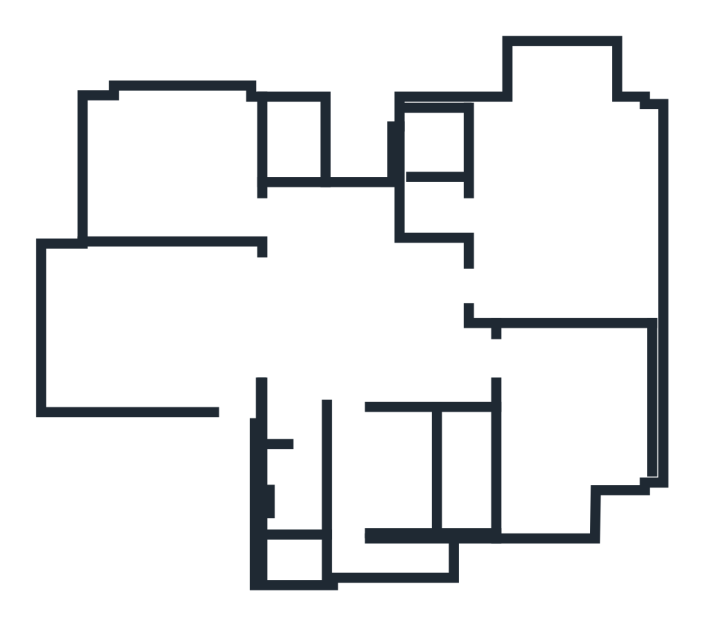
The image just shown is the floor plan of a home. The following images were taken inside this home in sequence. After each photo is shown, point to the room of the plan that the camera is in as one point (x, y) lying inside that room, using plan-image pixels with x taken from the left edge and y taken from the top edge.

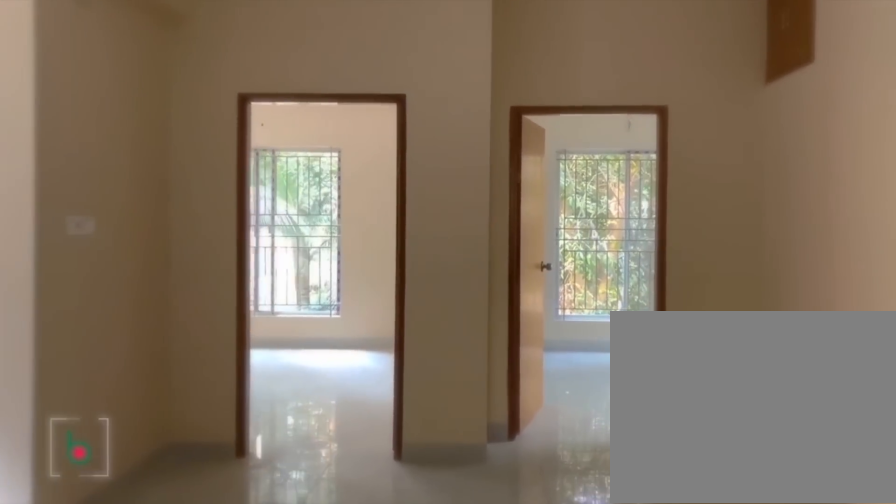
(353, 313)
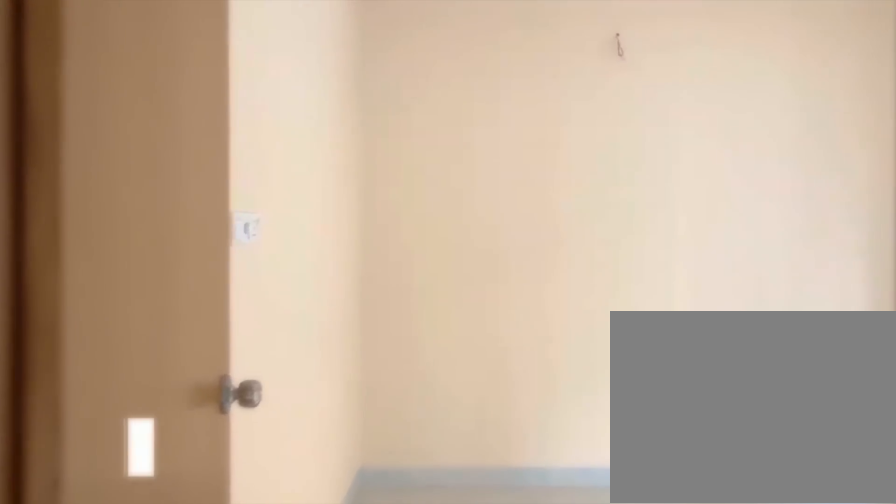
(237, 204)
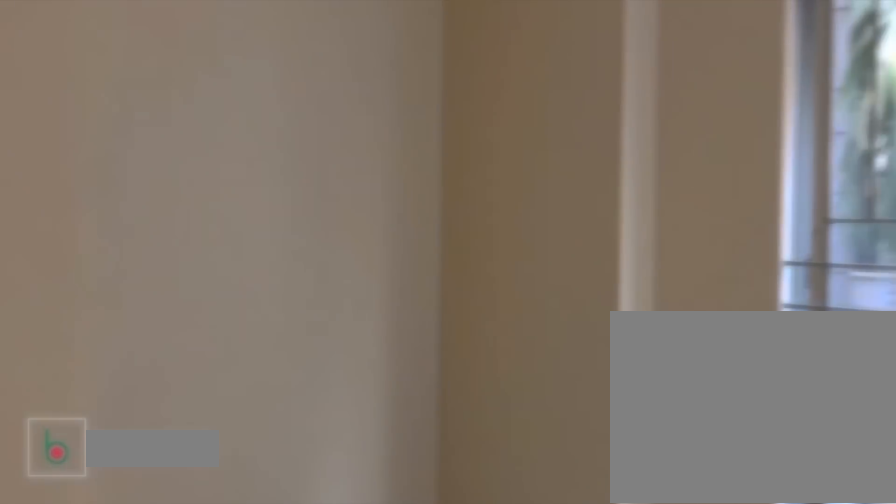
(178, 173)
